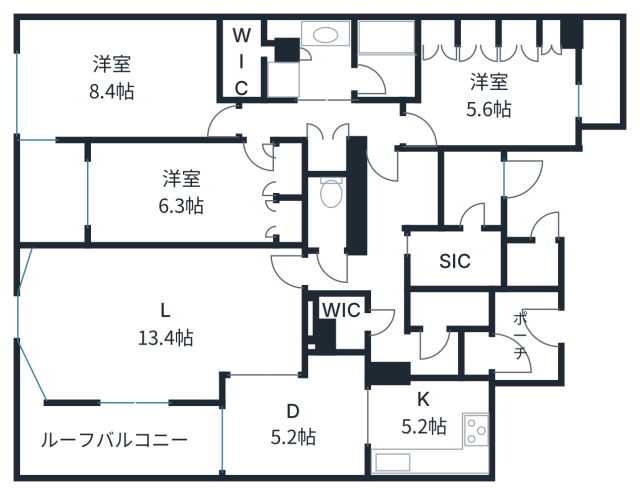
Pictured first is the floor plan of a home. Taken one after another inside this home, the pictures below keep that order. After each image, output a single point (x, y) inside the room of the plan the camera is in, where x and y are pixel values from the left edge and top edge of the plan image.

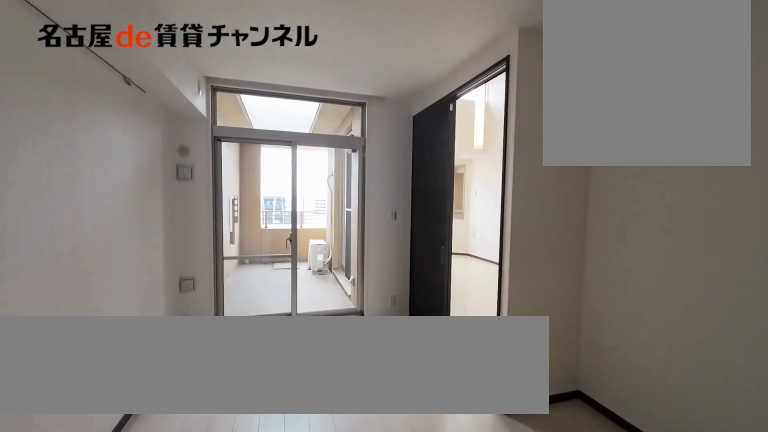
(297, 421)
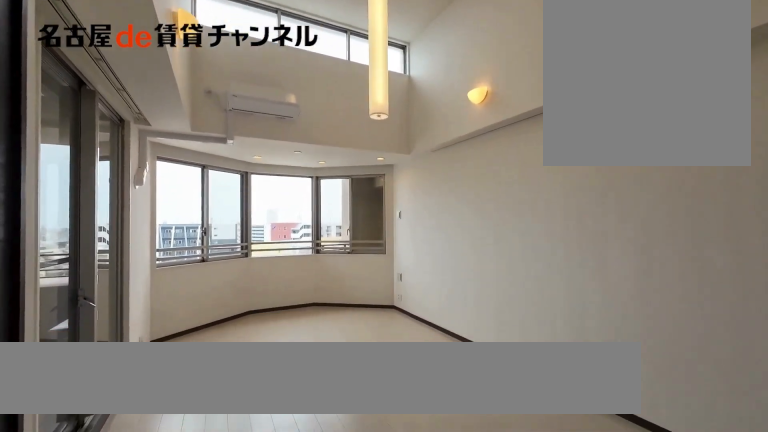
(160, 320)
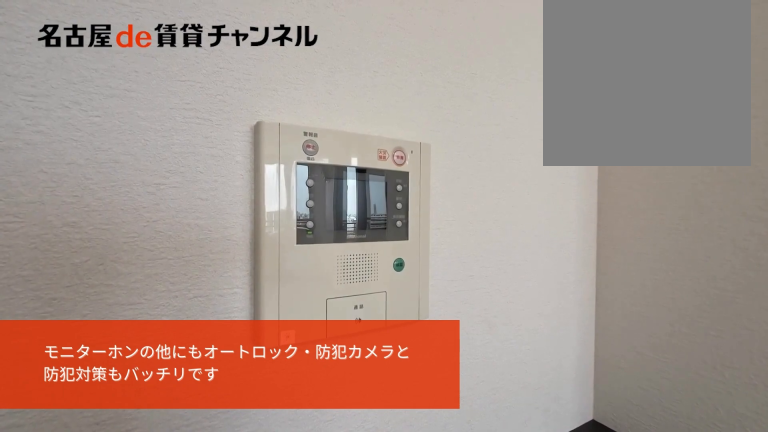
(160, 319)
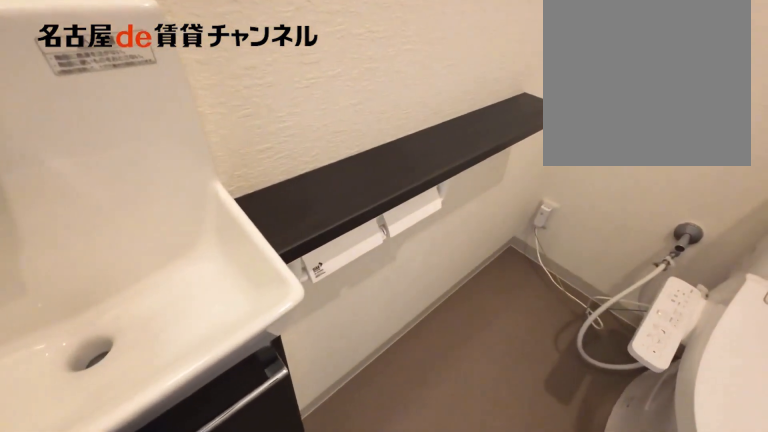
(326, 213)
